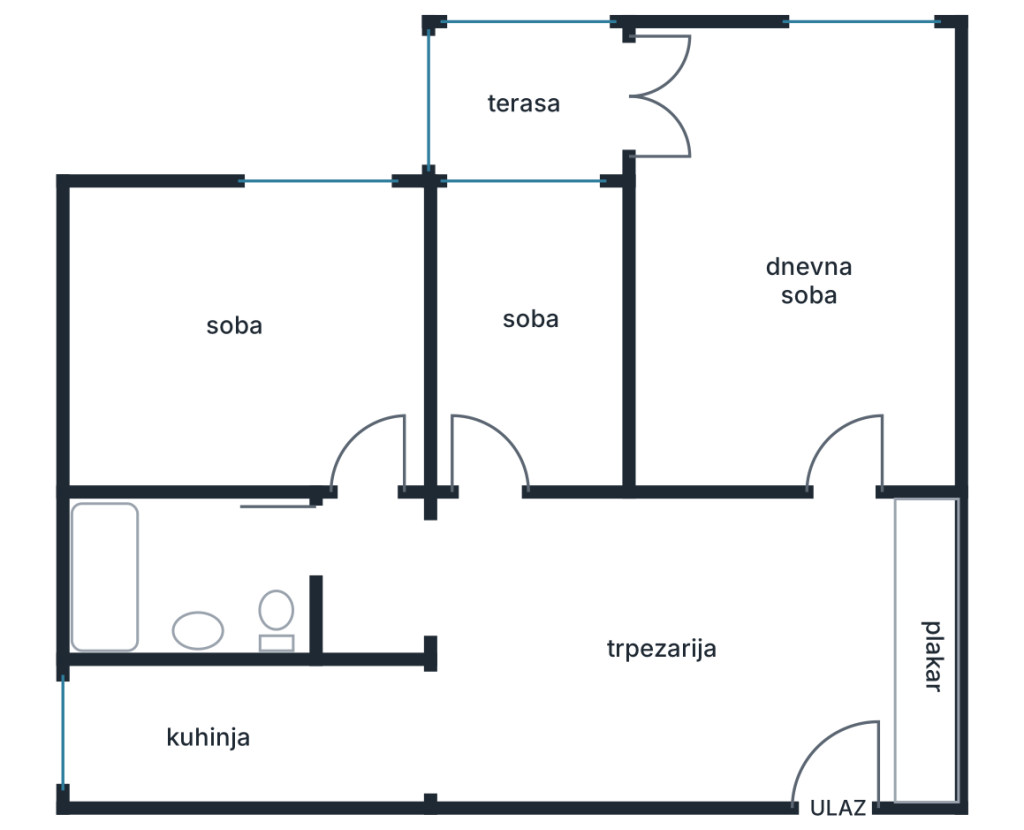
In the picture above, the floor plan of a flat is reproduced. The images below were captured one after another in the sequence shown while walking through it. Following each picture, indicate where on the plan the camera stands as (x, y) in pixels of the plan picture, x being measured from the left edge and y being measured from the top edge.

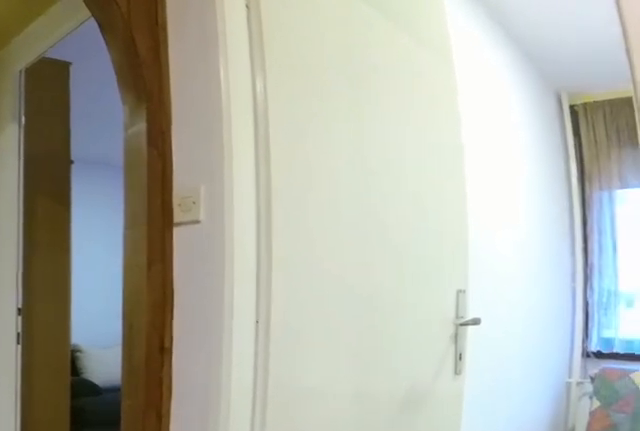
(591, 544)
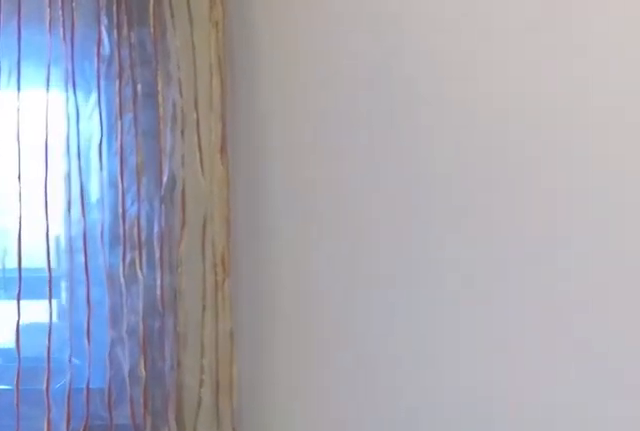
(525, 281)
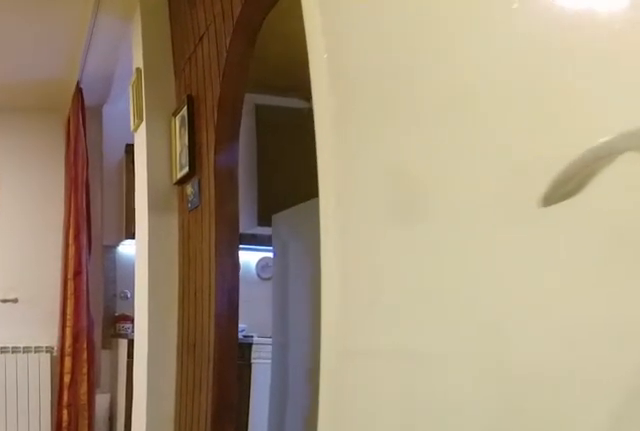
(508, 374)
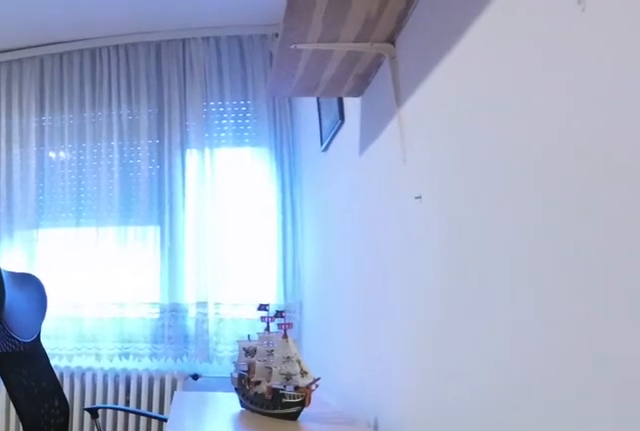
(379, 509)
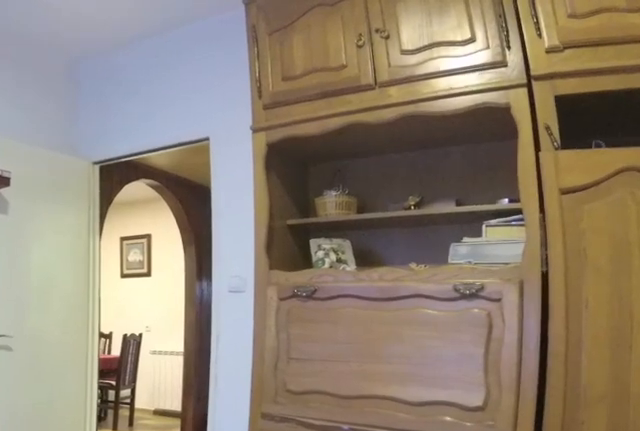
(277, 285)
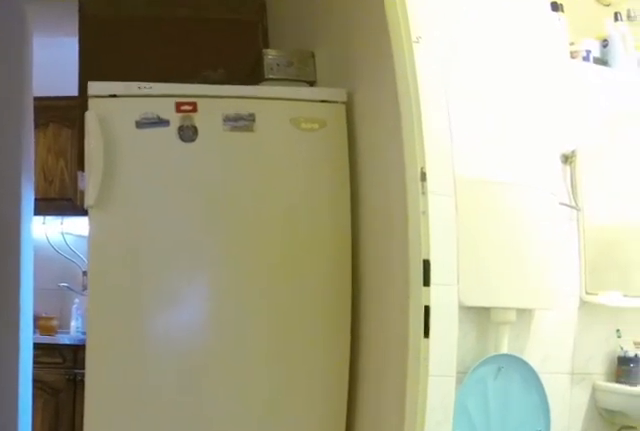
(367, 437)
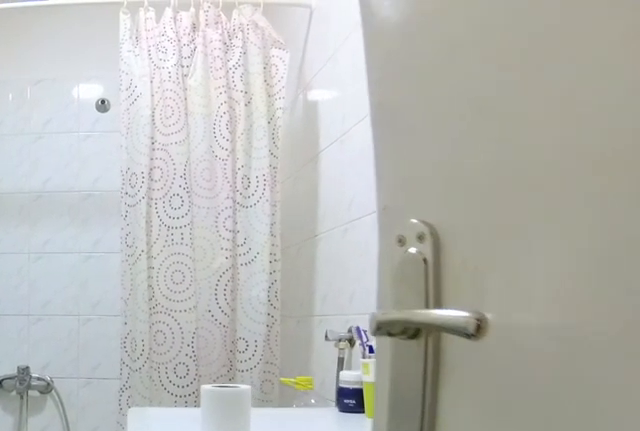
(343, 527)
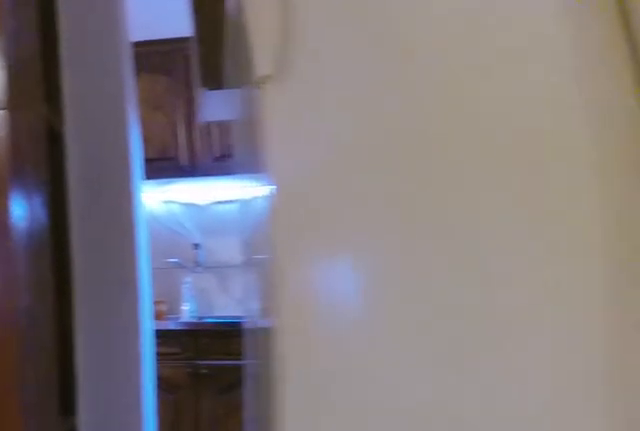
(341, 524)
